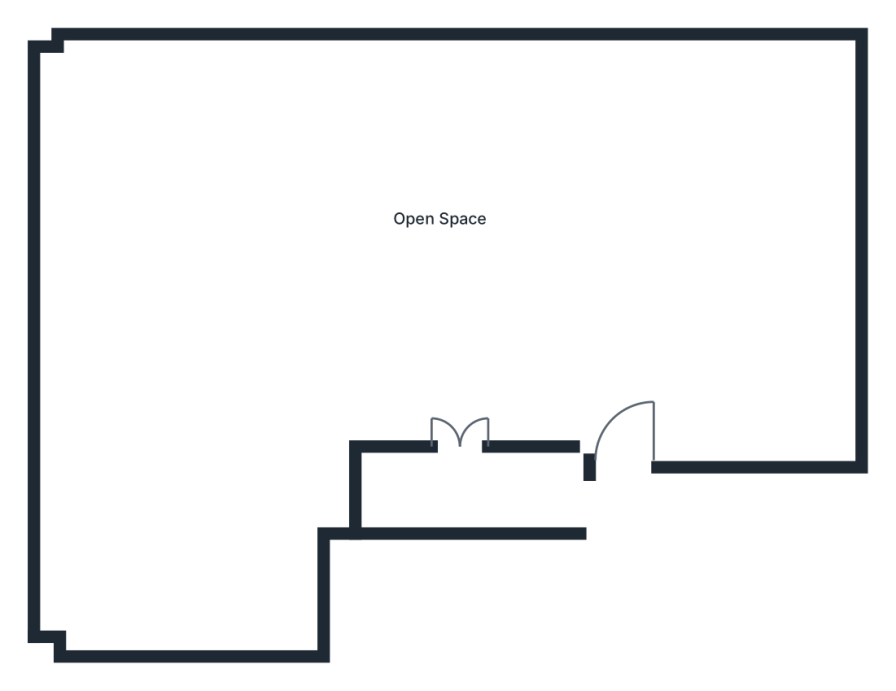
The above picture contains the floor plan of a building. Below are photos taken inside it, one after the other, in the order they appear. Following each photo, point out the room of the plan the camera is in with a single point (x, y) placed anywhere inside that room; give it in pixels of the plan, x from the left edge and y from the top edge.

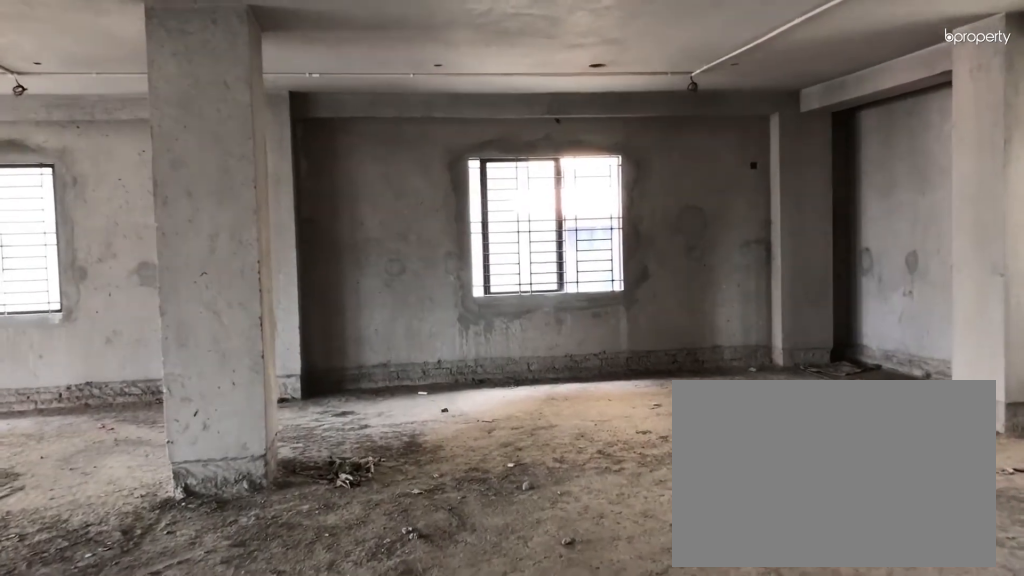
(602, 263)
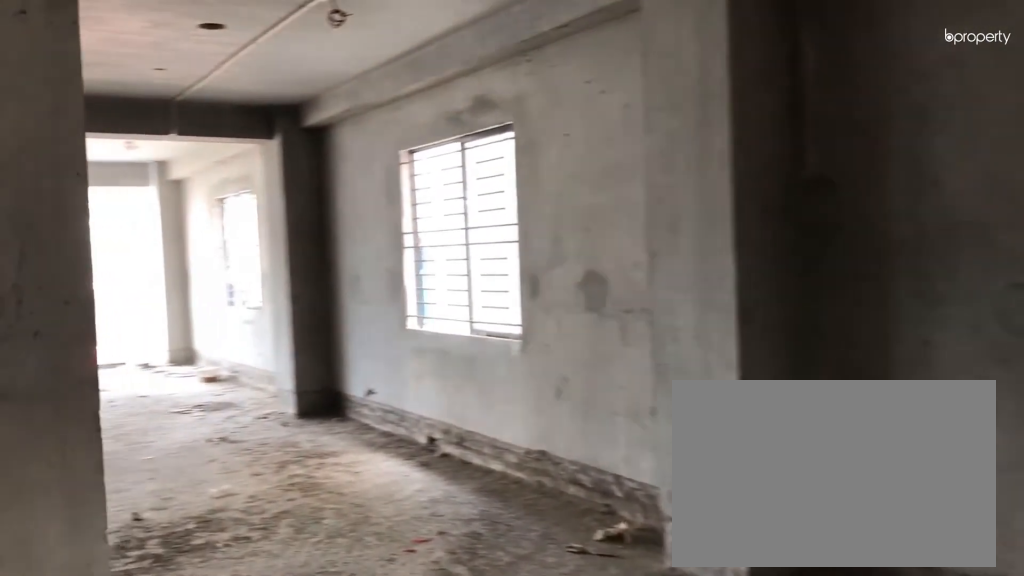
(454, 201)
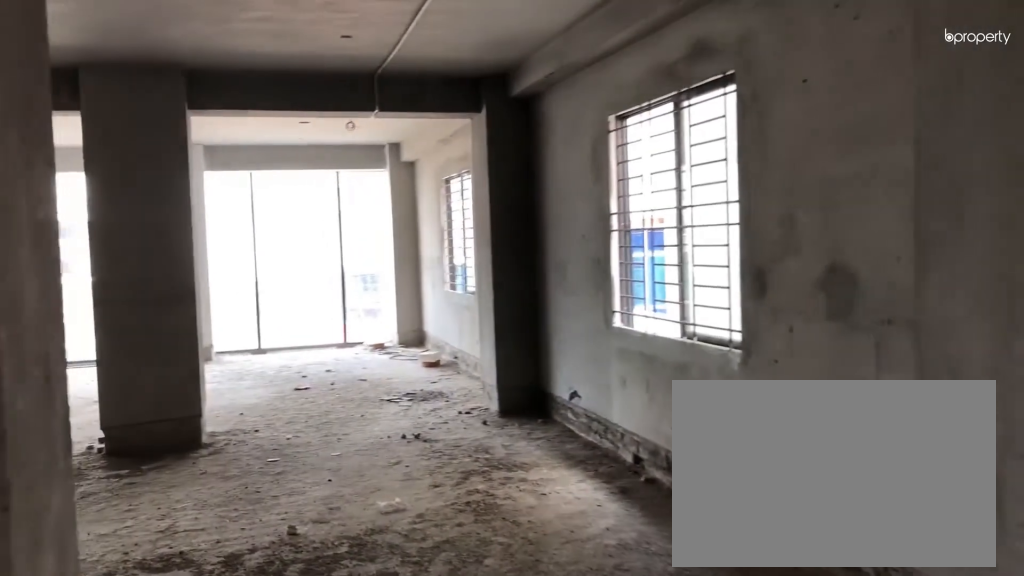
(454, 201)
